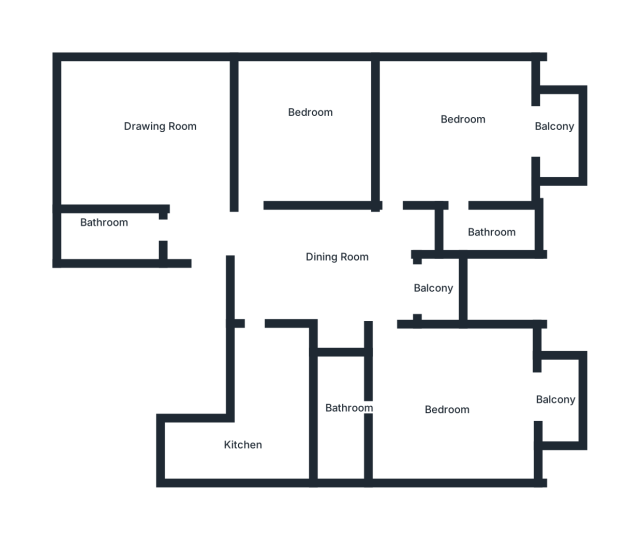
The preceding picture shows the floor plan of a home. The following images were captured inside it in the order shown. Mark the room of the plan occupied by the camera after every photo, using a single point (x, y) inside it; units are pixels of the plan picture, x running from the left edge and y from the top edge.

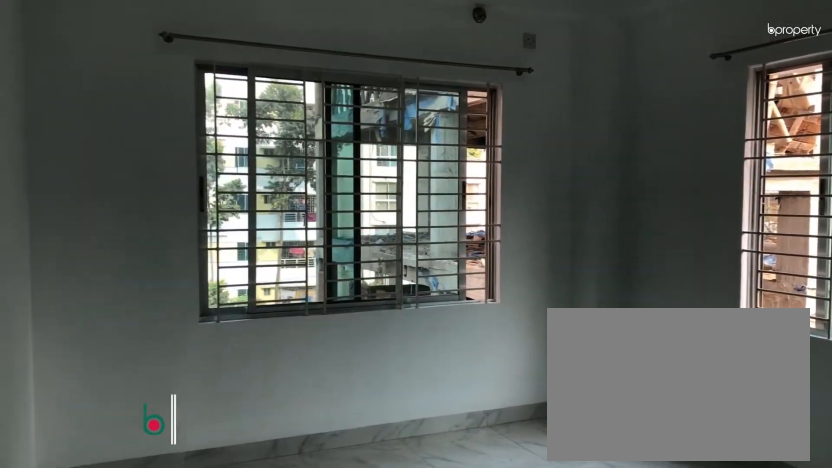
(141, 133)
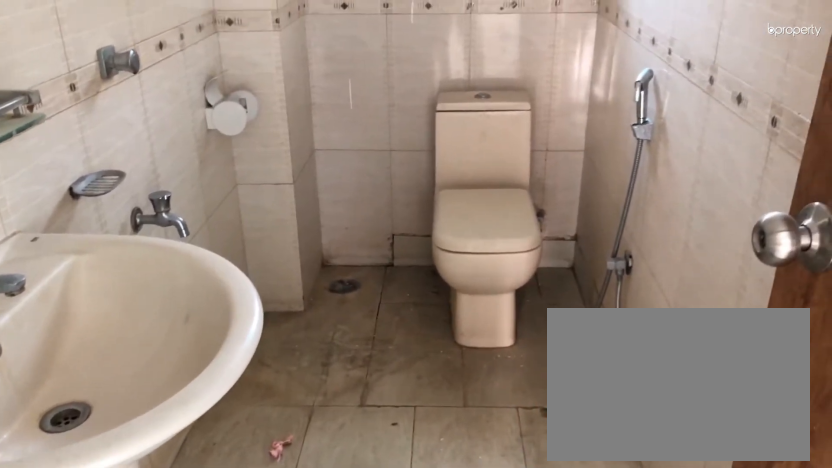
(113, 231)
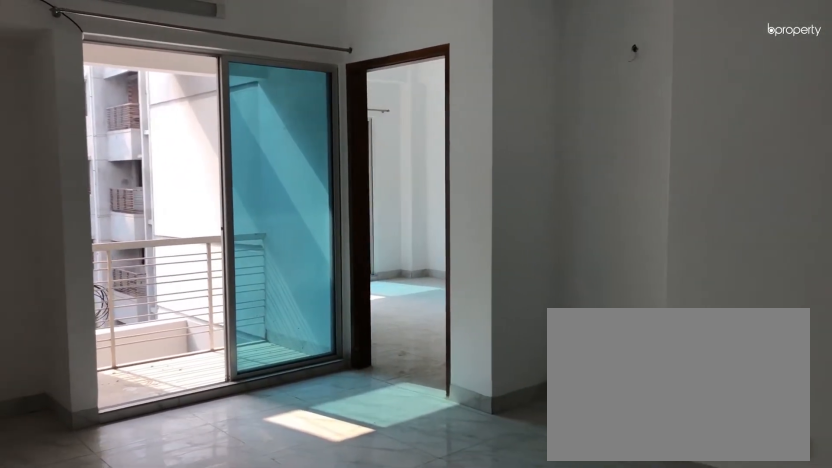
(359, 275)
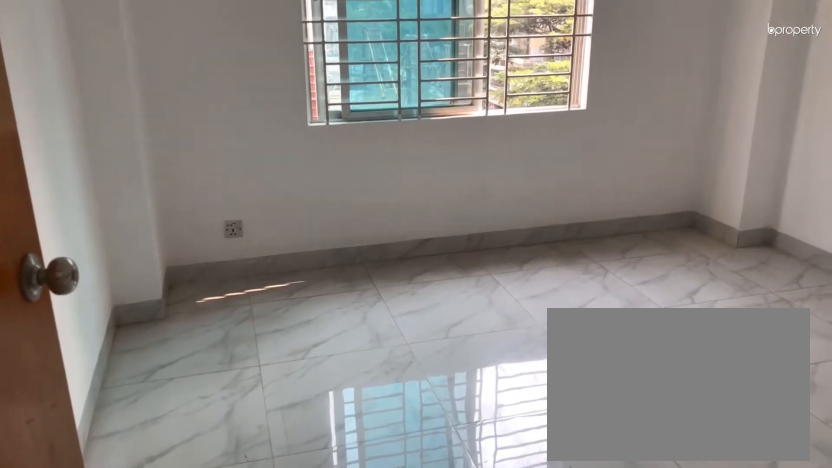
(304, 131)
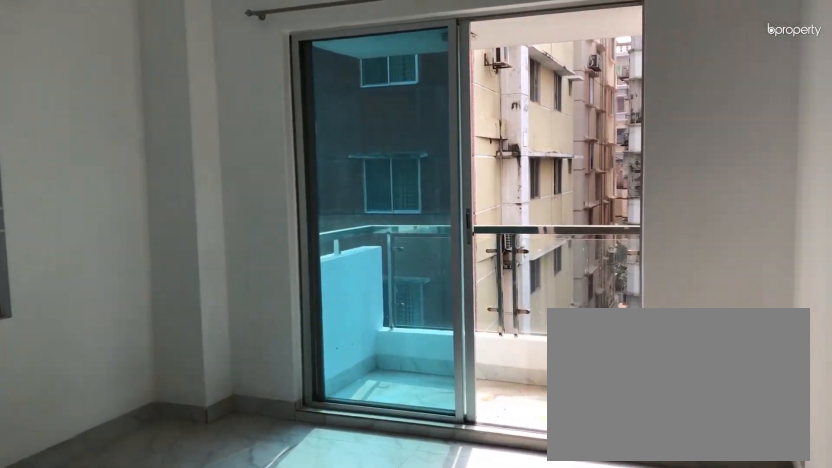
(461, 154)
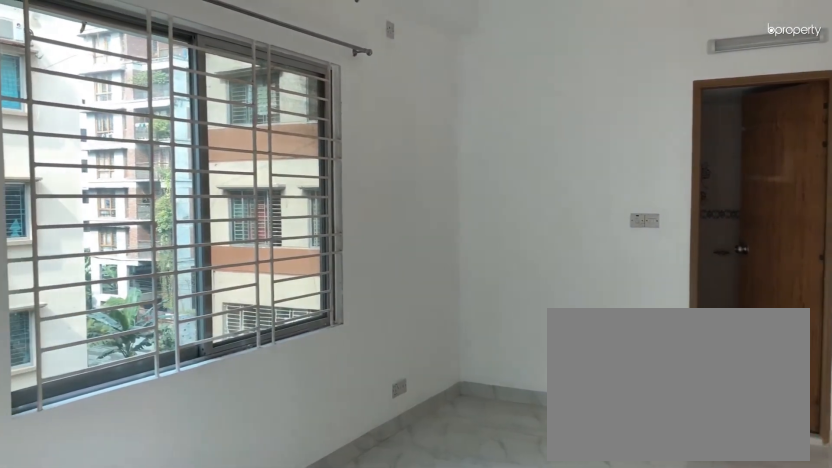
(442, 405)
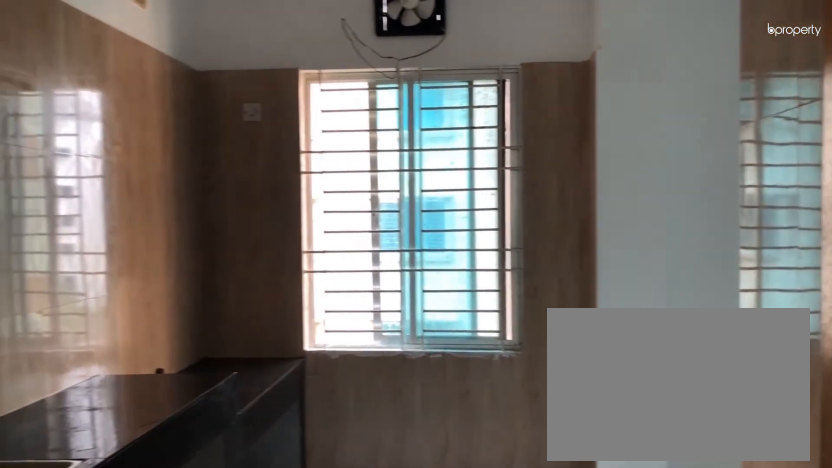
(275, 395)
